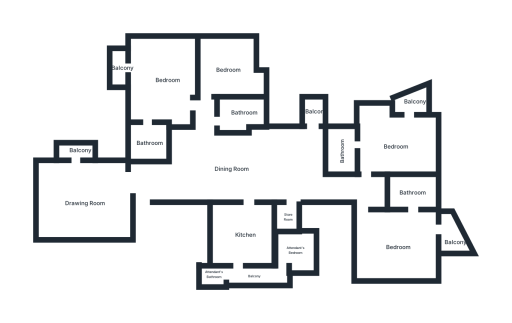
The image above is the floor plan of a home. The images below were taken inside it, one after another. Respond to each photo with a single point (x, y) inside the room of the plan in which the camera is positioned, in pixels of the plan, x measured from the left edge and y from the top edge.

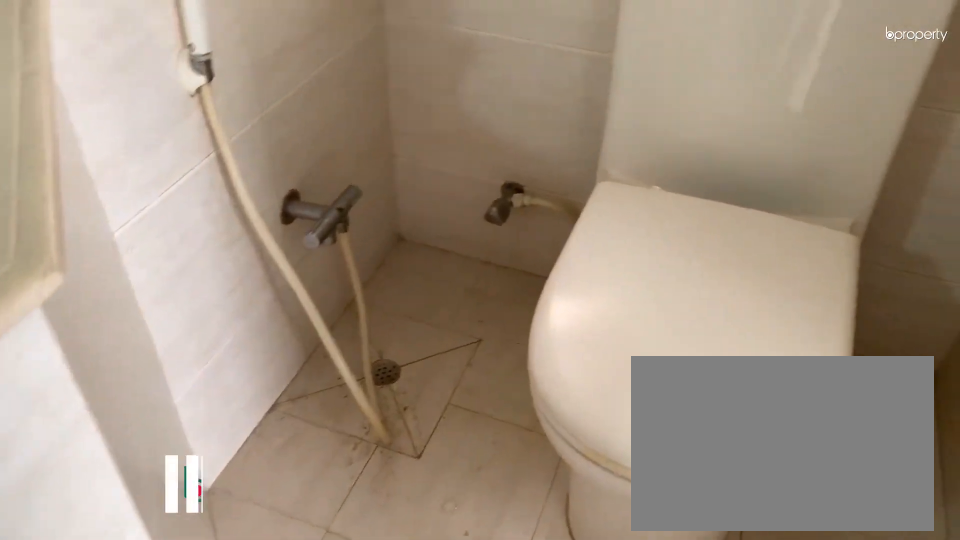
(413, 194)
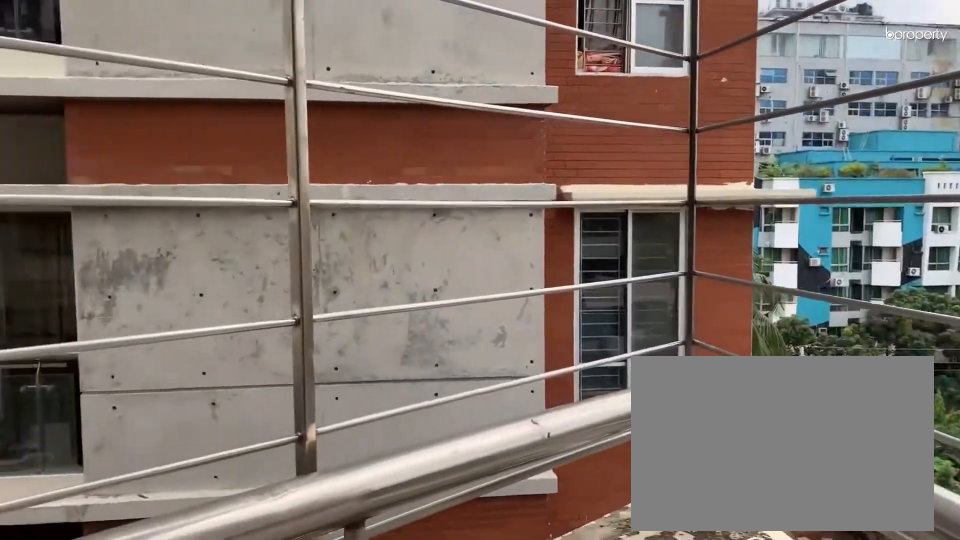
(454, 241)
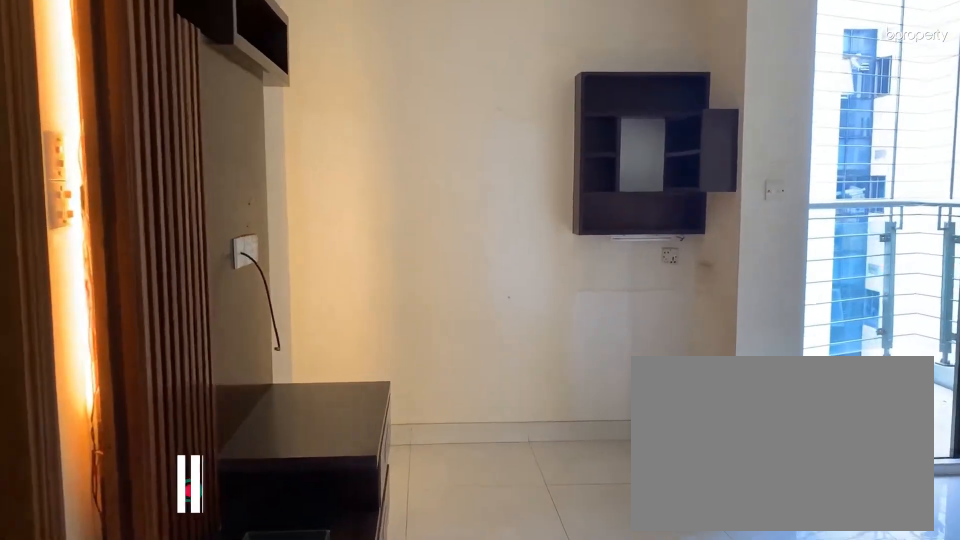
(396, 143)
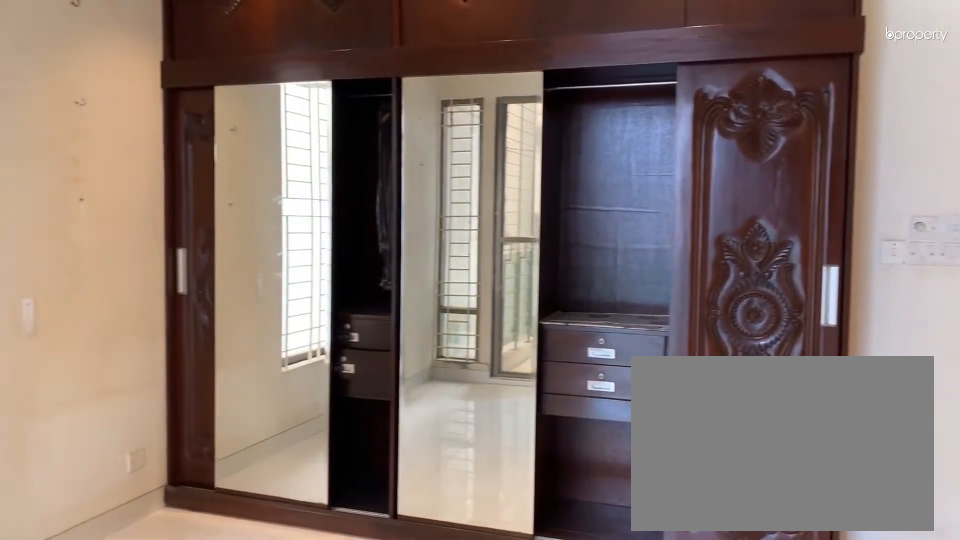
(396, 143)
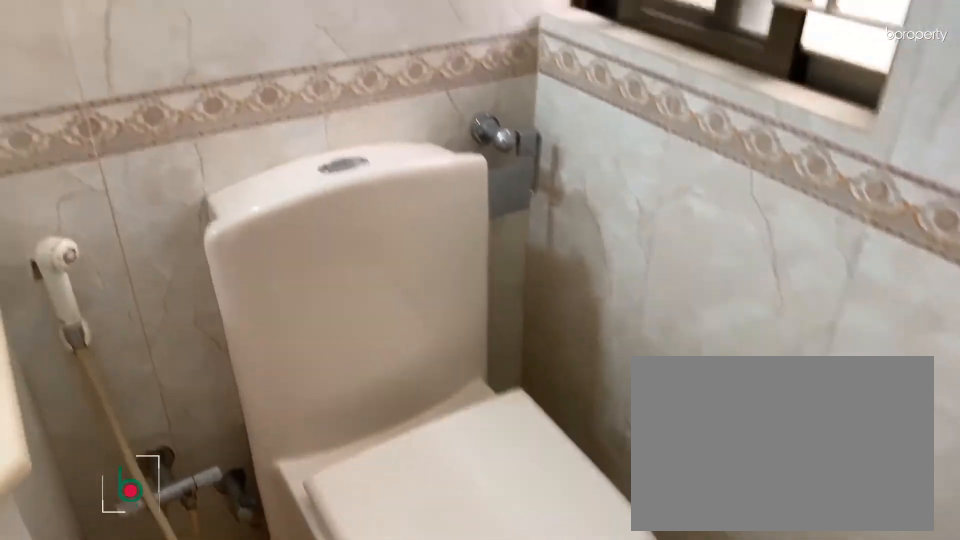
(342, 151)
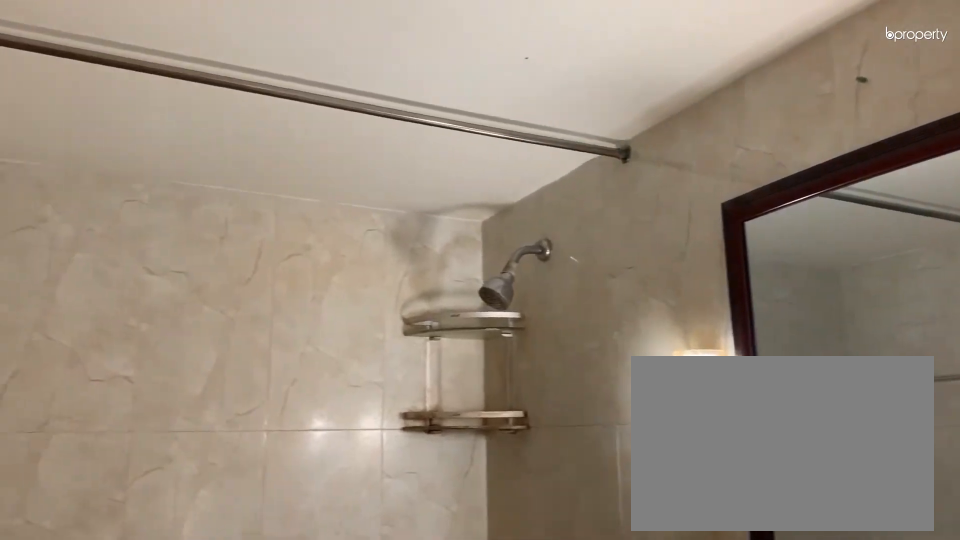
(342, 151)
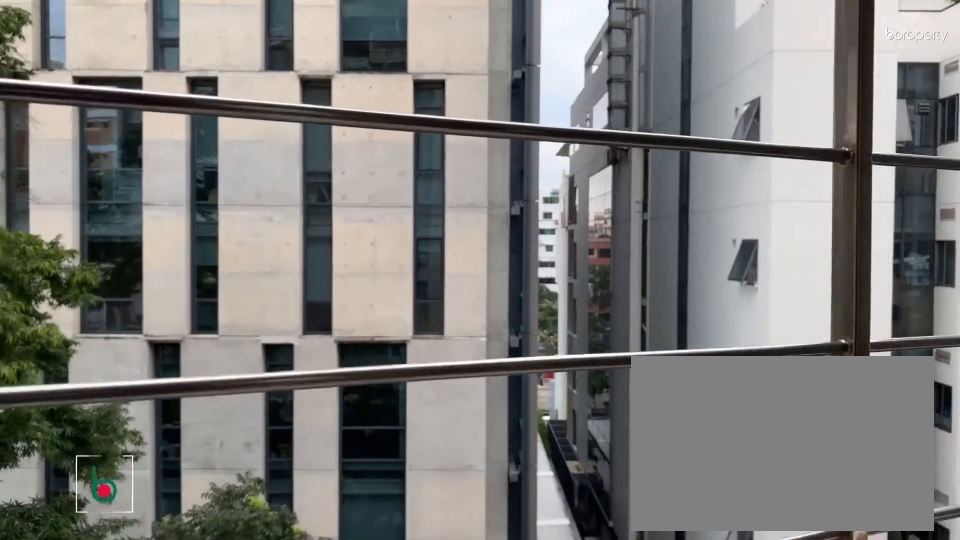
(417, 102)
